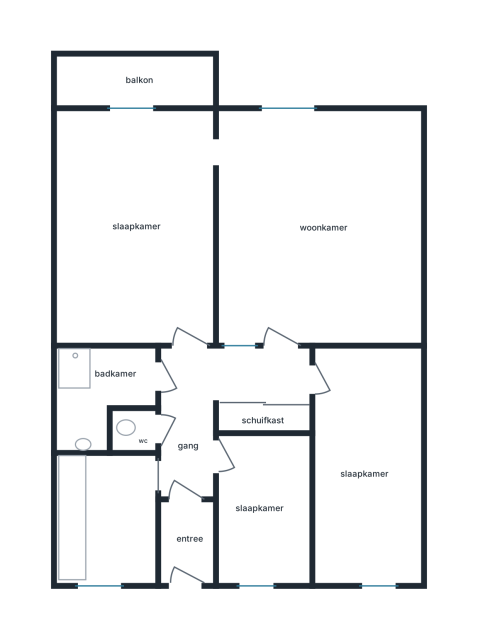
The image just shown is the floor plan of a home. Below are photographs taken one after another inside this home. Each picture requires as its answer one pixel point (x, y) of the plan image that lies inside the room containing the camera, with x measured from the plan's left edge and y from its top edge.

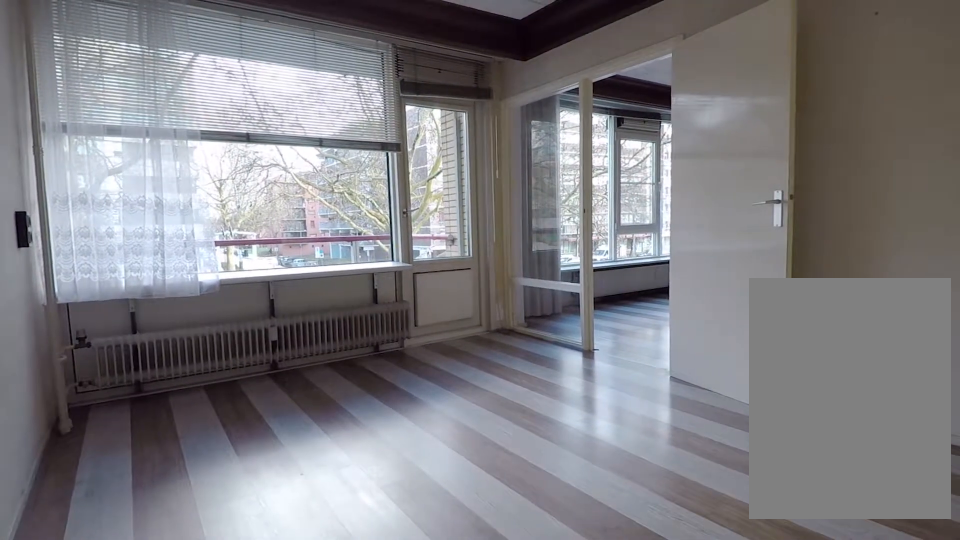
(135, 228)
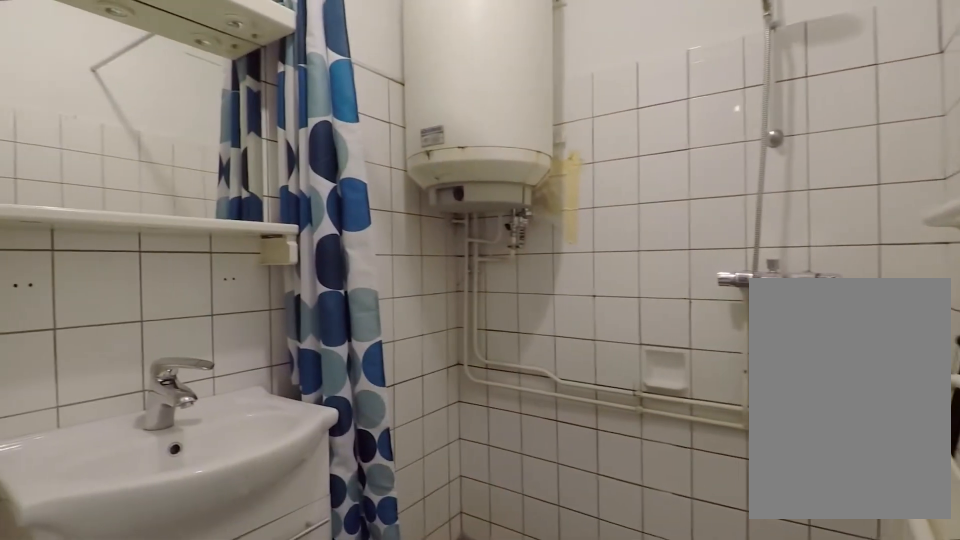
(101, 389)
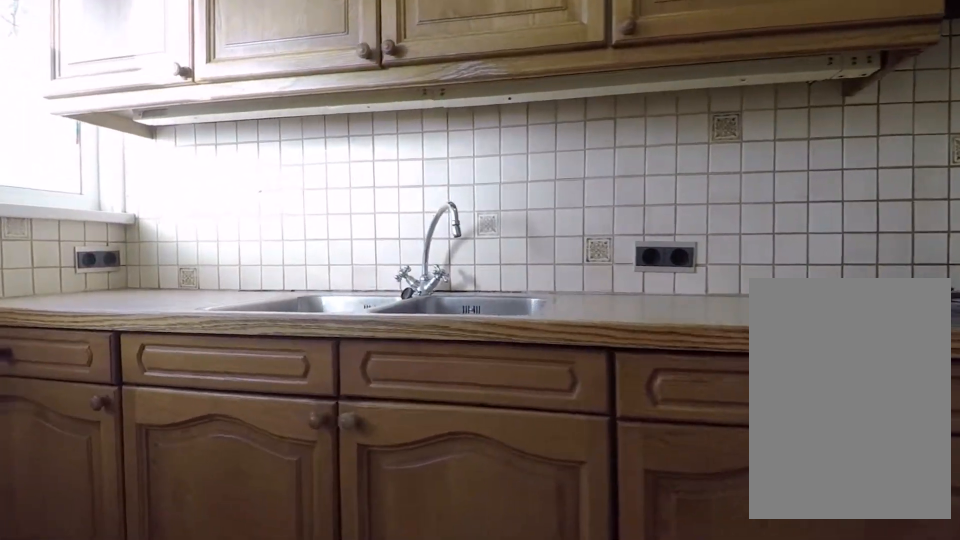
(106, 519)
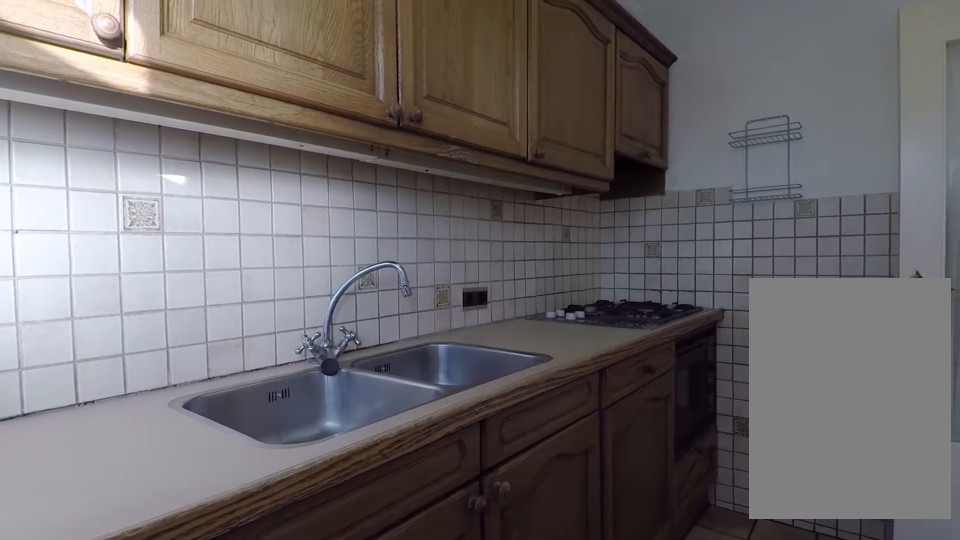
(106, 519)
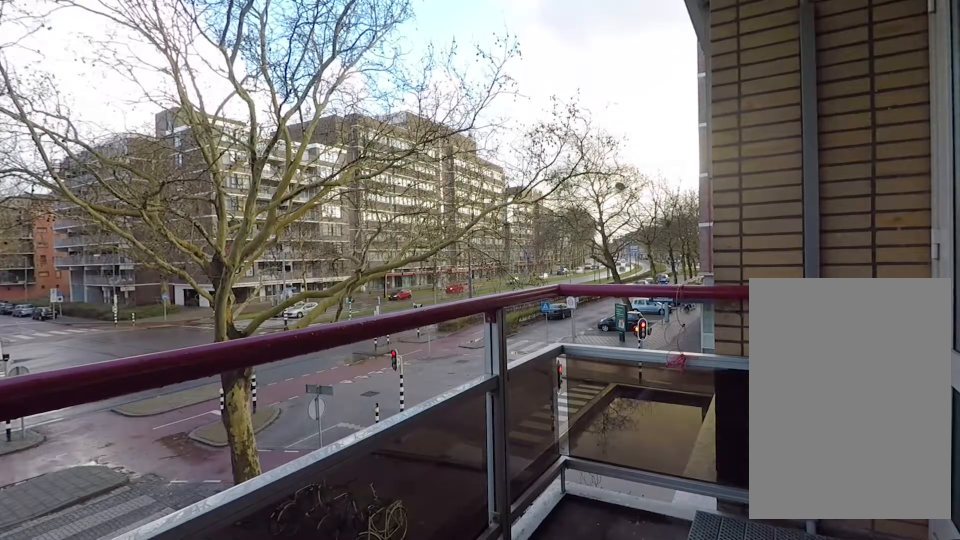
(134, 79)
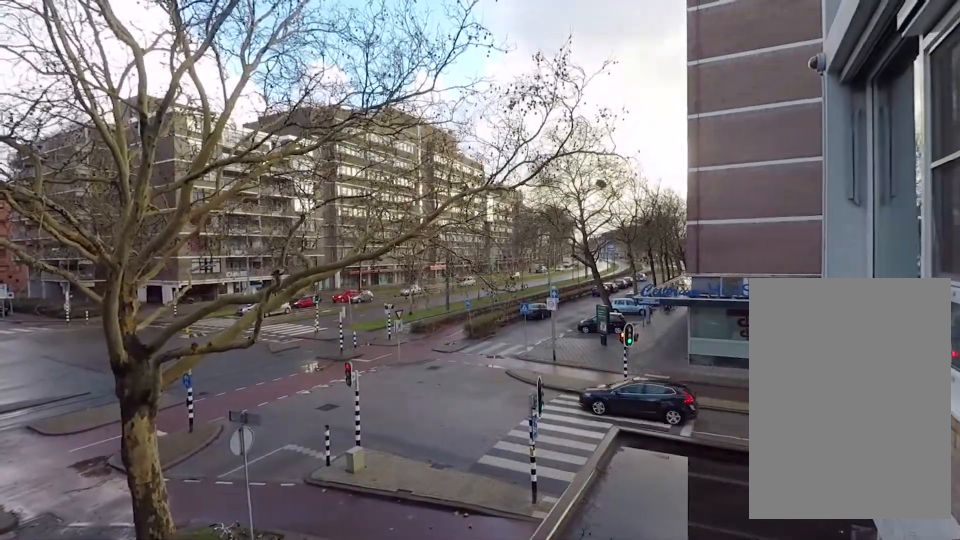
(134, 79)
